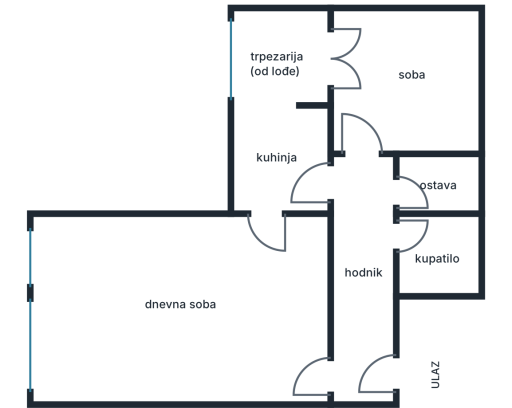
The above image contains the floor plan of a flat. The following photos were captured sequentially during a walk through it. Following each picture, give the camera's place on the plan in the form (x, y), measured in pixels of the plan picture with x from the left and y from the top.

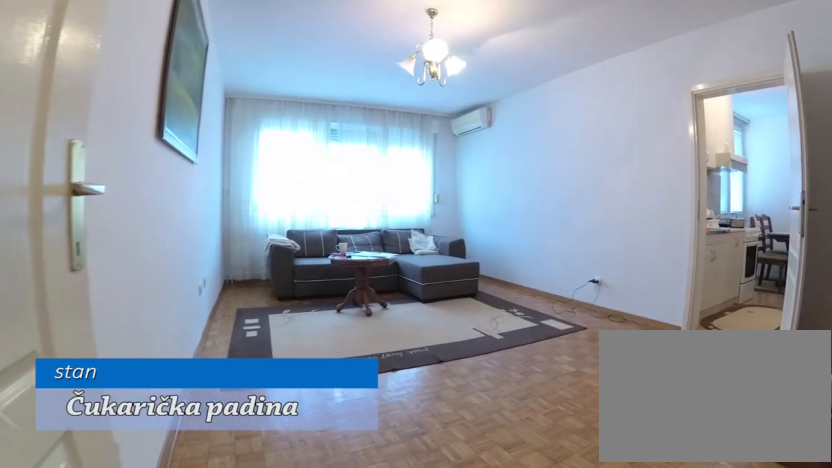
(333, 374)
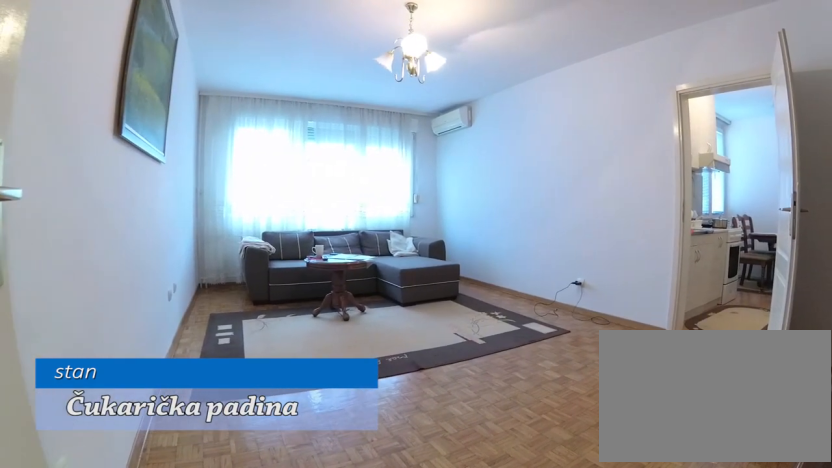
(326, 377)
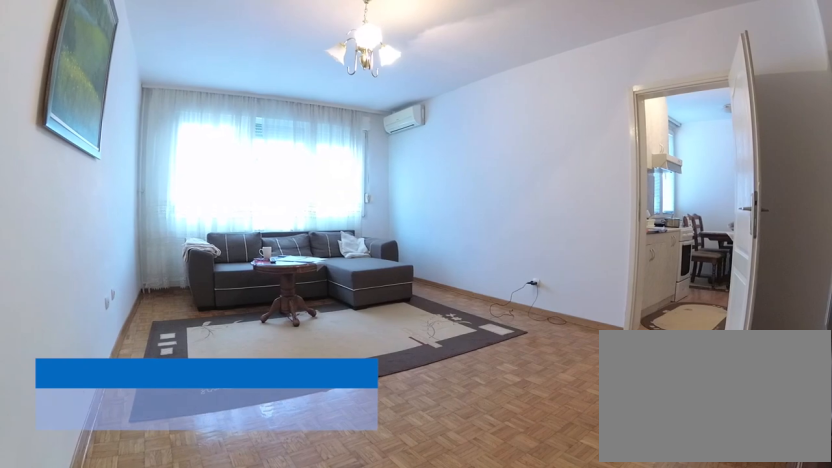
(314, 382)
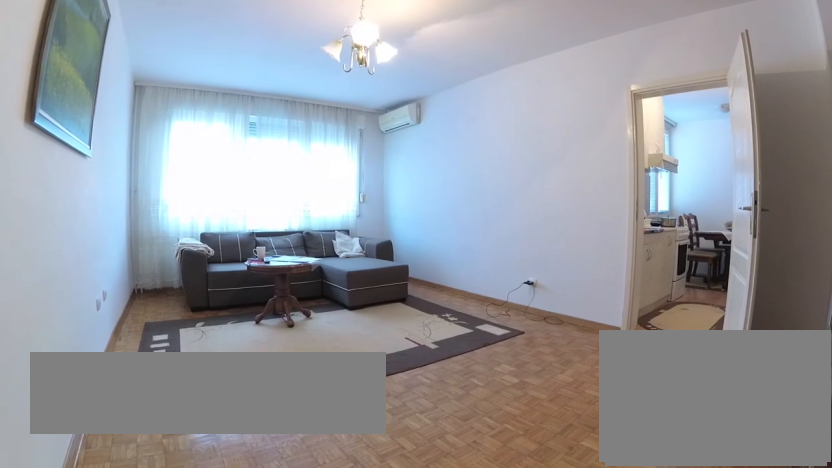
(310, 381)
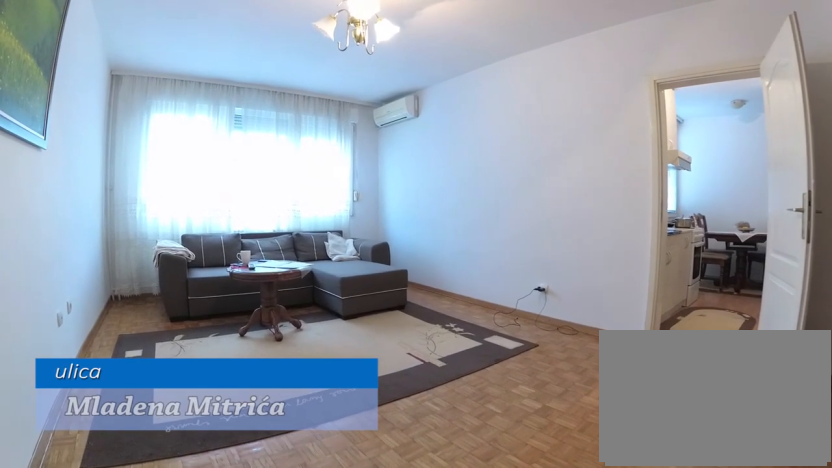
(295, 377)
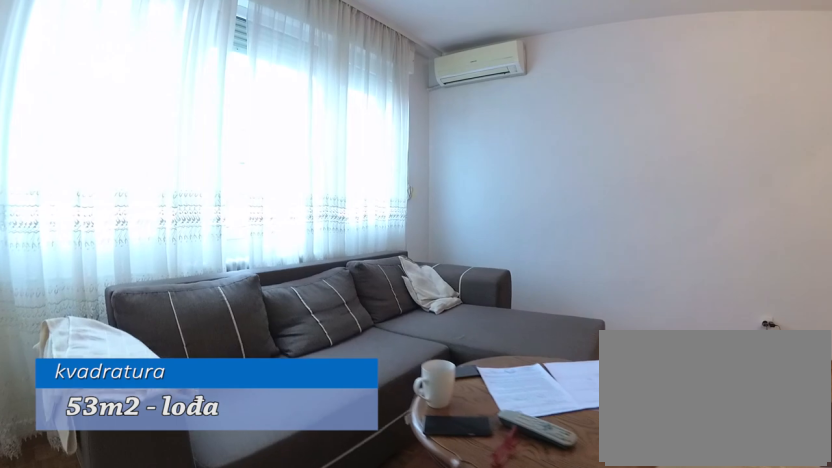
(109, 378)
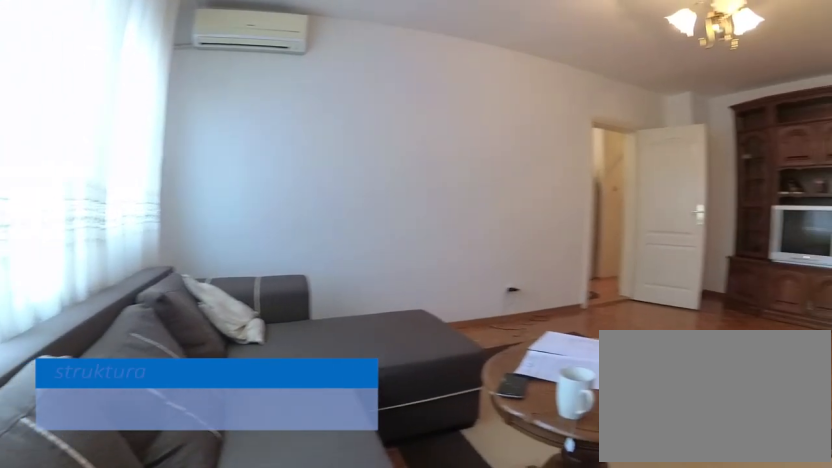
(68, 378)
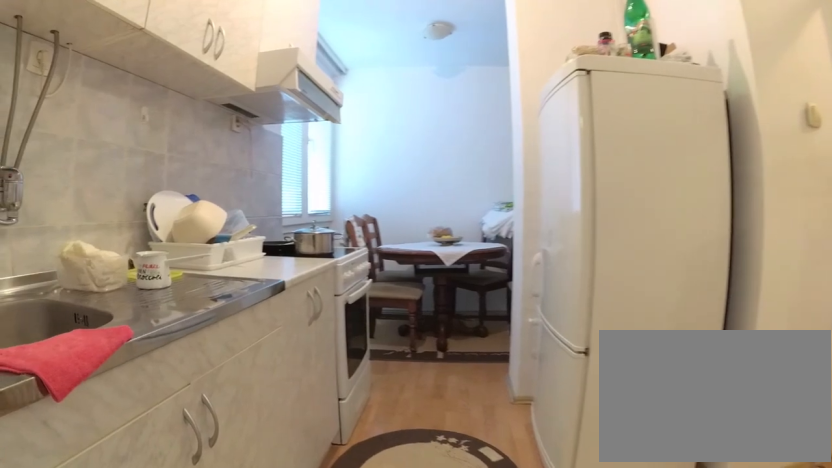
(272, 236)
